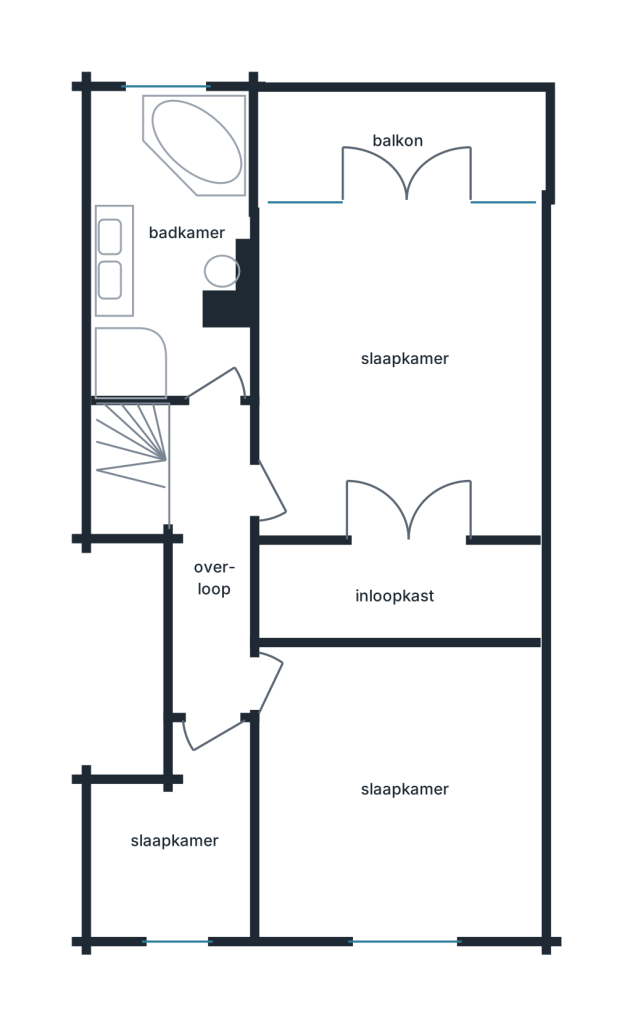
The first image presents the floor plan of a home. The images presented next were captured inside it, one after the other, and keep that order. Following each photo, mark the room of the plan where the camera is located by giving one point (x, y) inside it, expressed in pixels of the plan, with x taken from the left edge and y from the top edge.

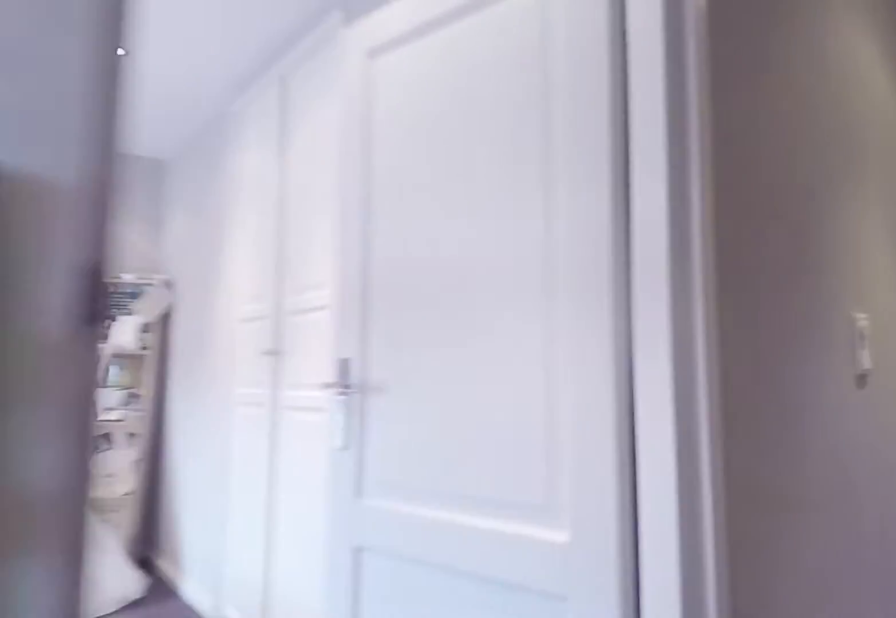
(212, 556)
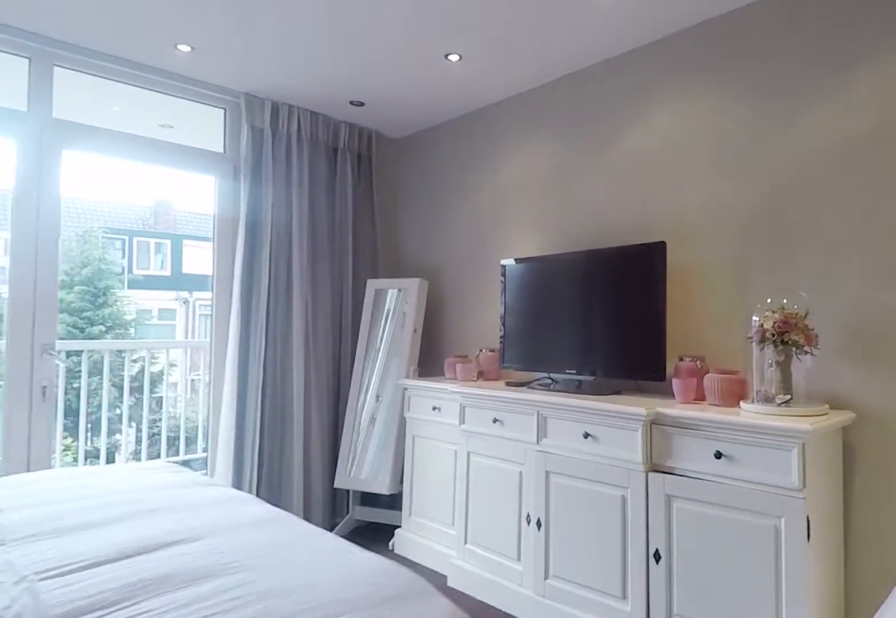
(399, 436)
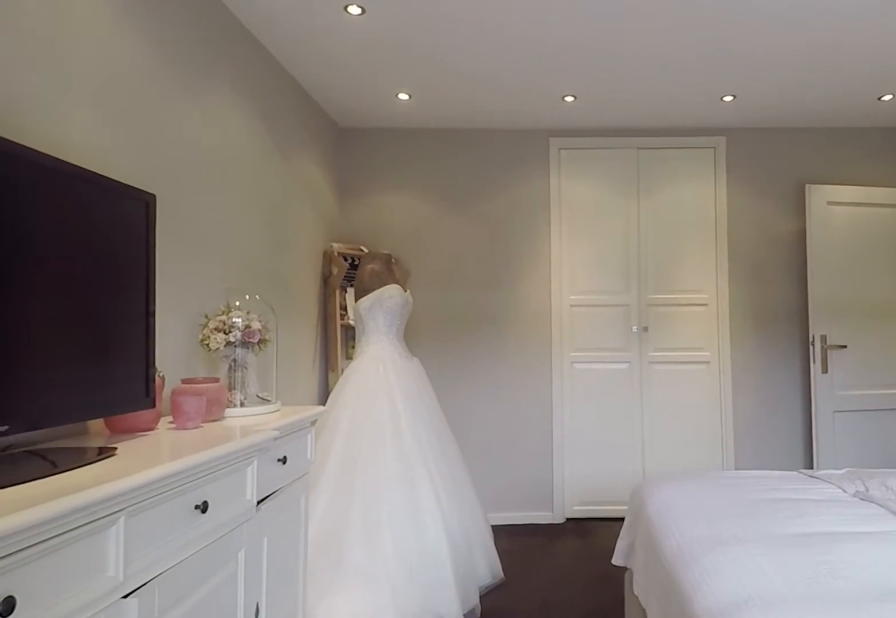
(399, 436)
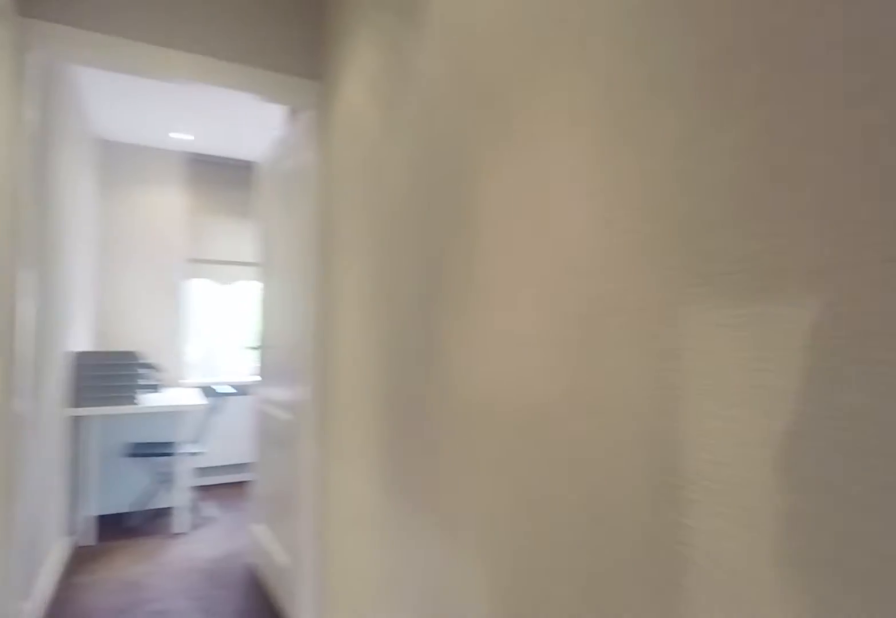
(212, 555)
